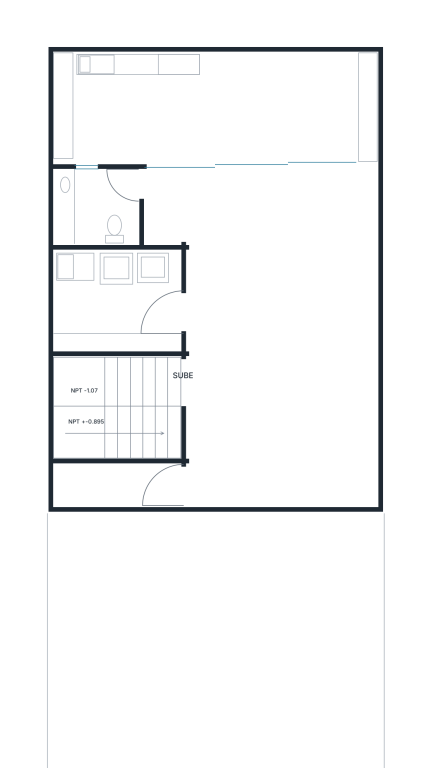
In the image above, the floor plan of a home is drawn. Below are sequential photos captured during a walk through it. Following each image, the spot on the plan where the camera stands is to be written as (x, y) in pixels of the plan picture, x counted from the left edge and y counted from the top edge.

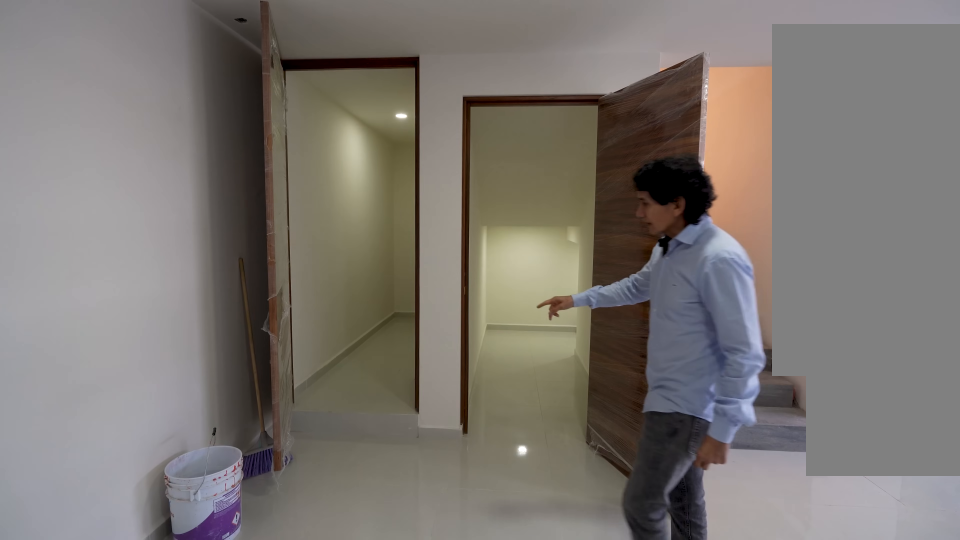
(274, 472)
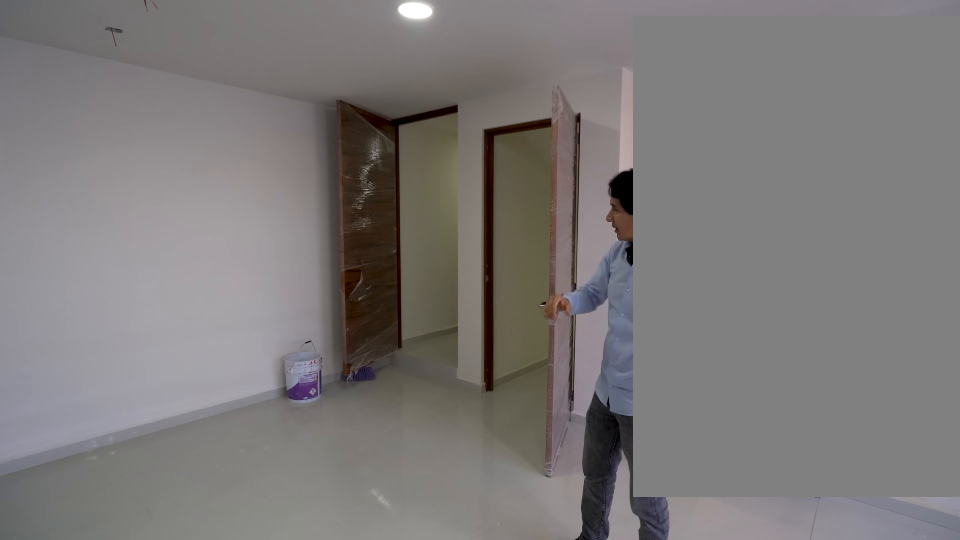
(335, 350)
